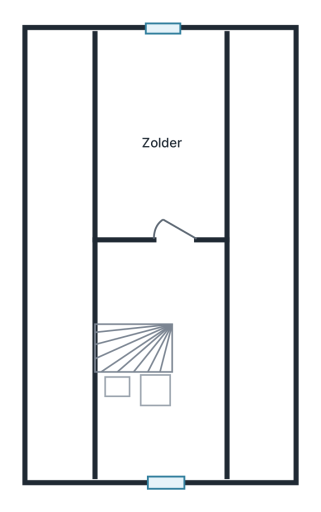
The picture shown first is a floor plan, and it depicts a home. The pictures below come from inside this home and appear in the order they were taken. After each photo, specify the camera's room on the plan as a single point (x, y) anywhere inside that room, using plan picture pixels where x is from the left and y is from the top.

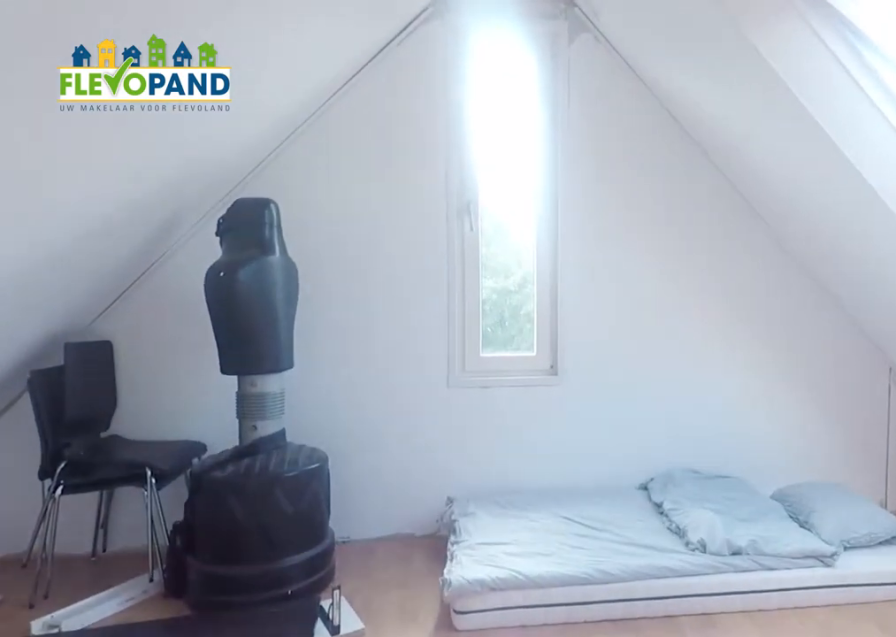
(162, 137)
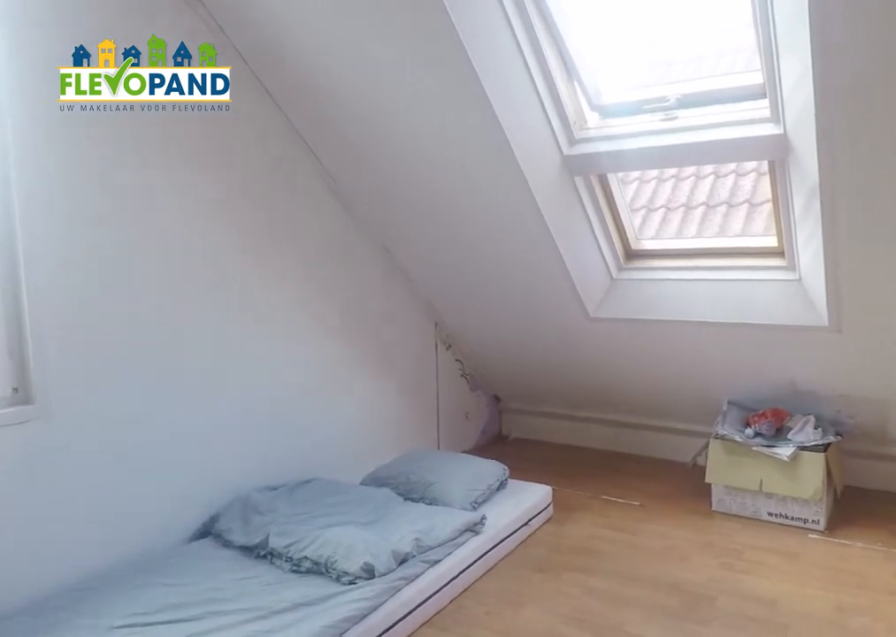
(162, 137)
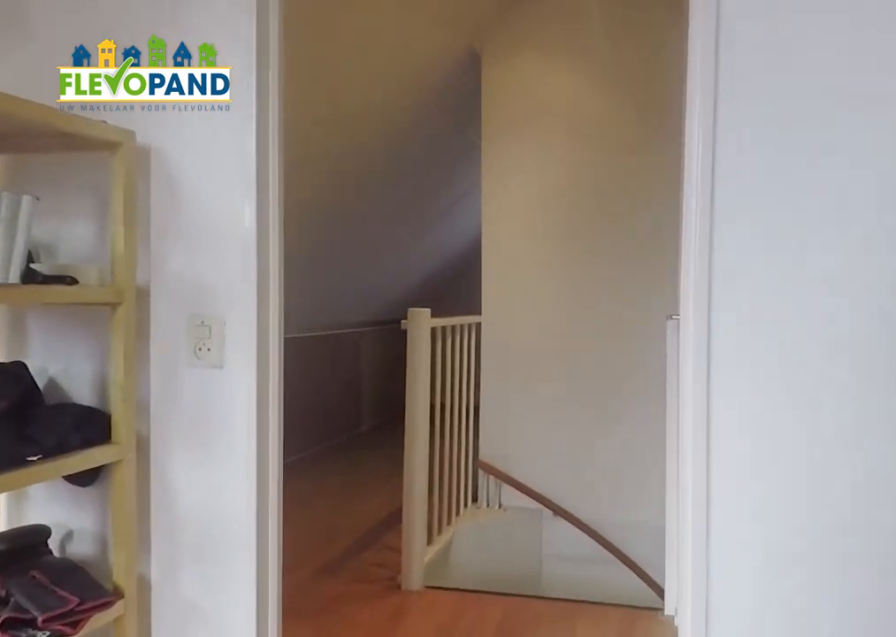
(162, 137)
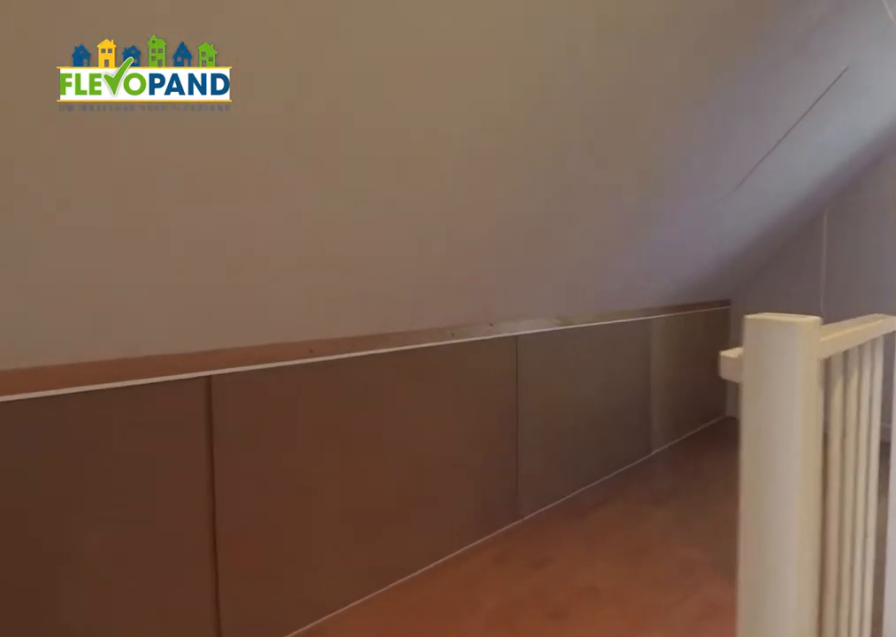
(165, 361)
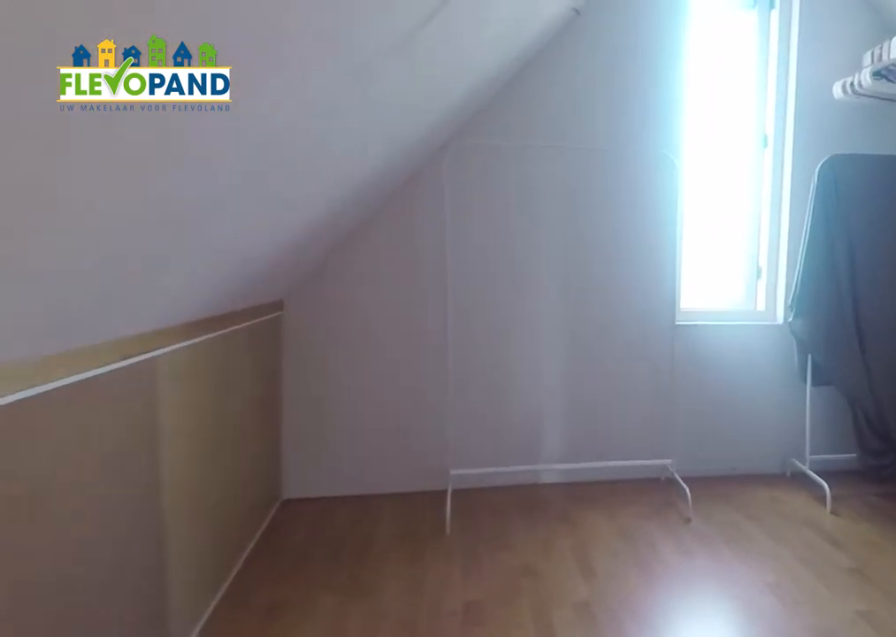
(165, 361)
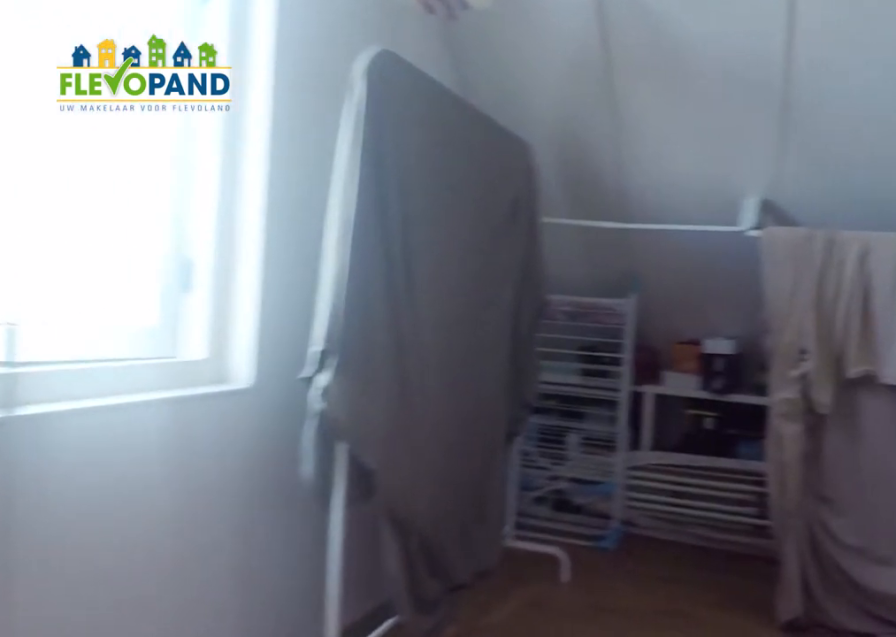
(165, 361)
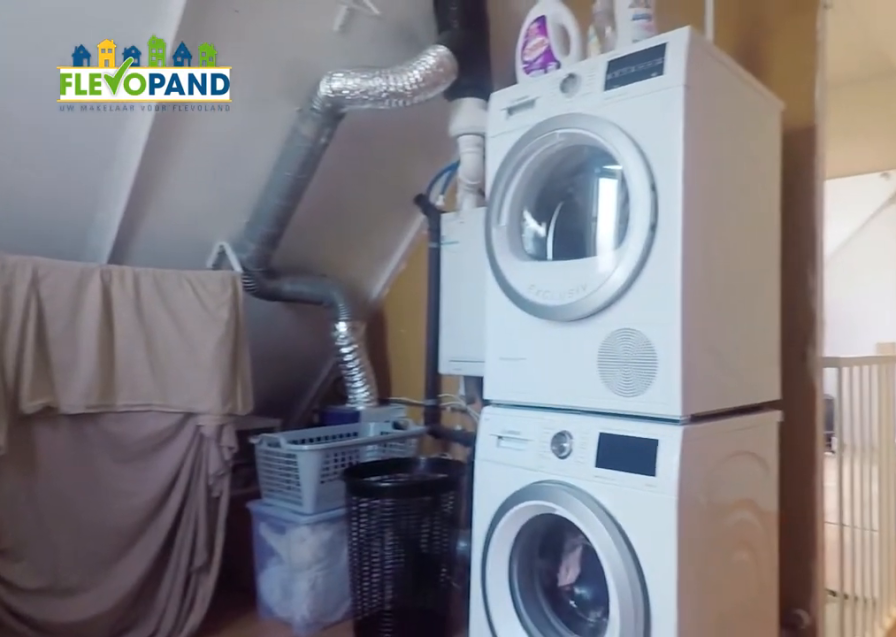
(164, 363)
